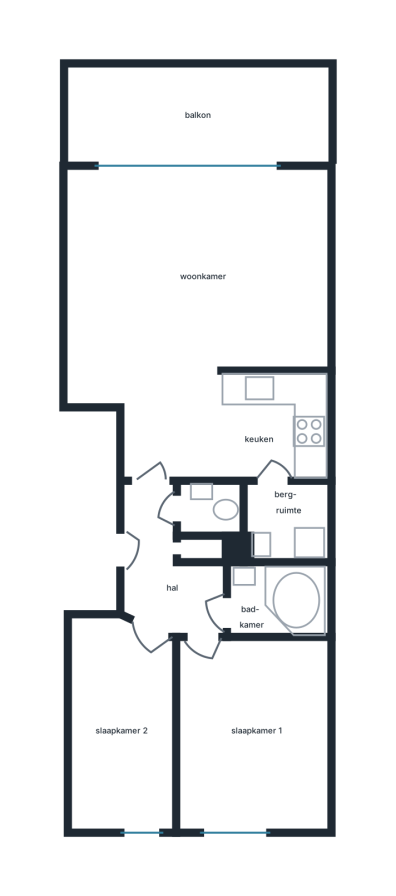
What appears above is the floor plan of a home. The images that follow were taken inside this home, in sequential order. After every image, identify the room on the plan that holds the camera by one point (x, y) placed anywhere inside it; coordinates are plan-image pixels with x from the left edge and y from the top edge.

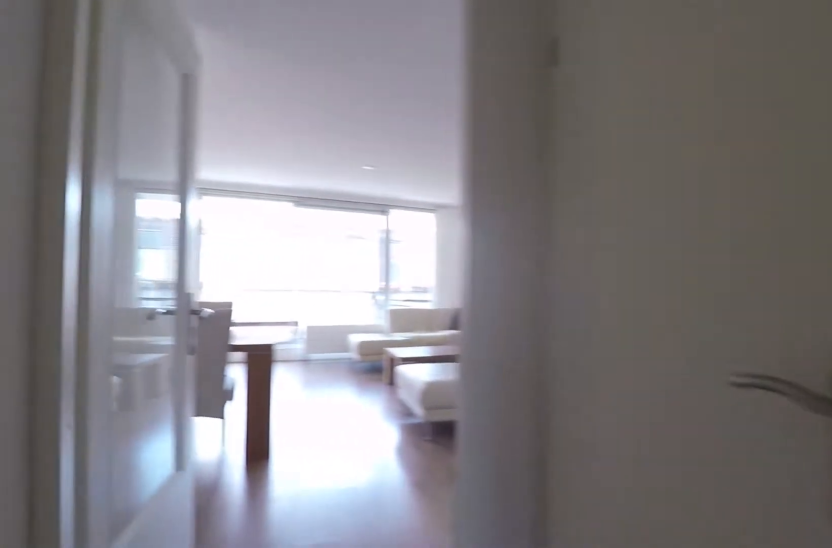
(167, 569)
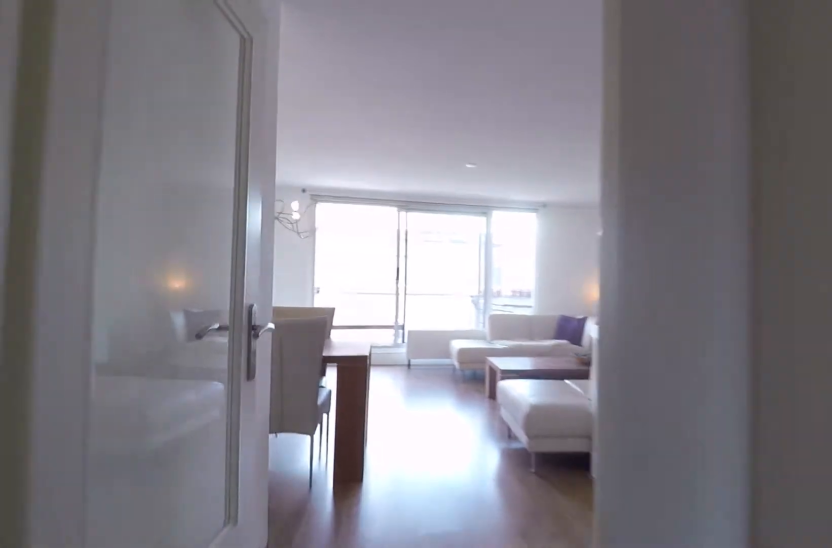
(167, 569)
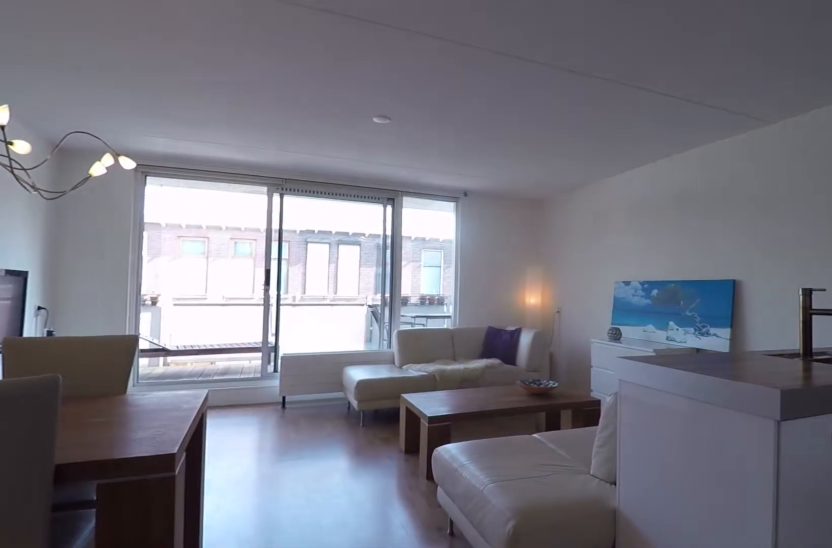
(213, 421)
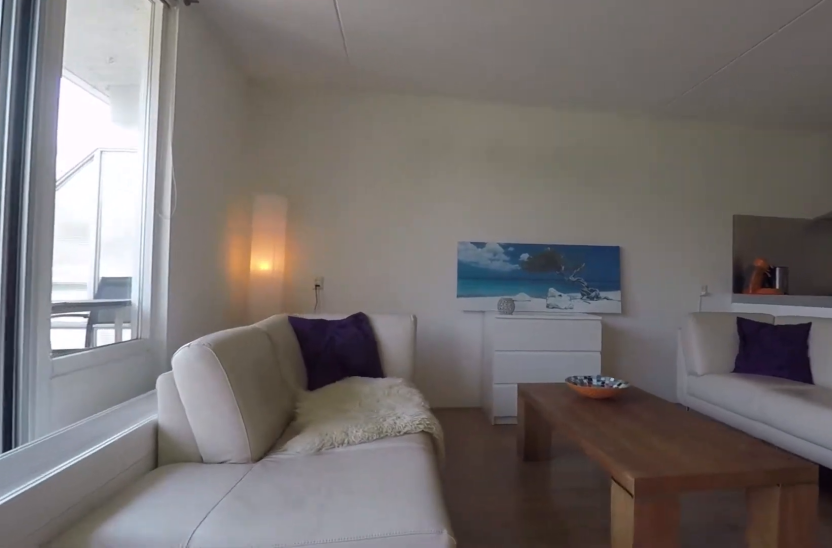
(198, 270)
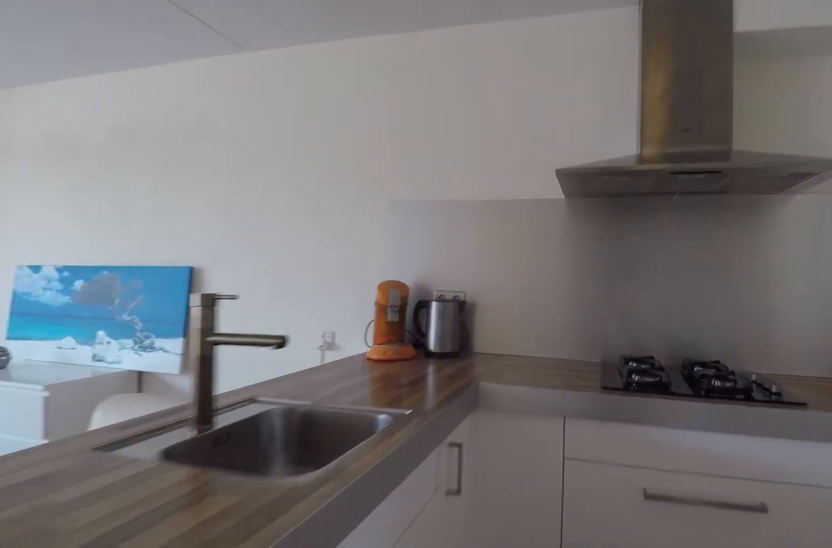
(214, 421)
